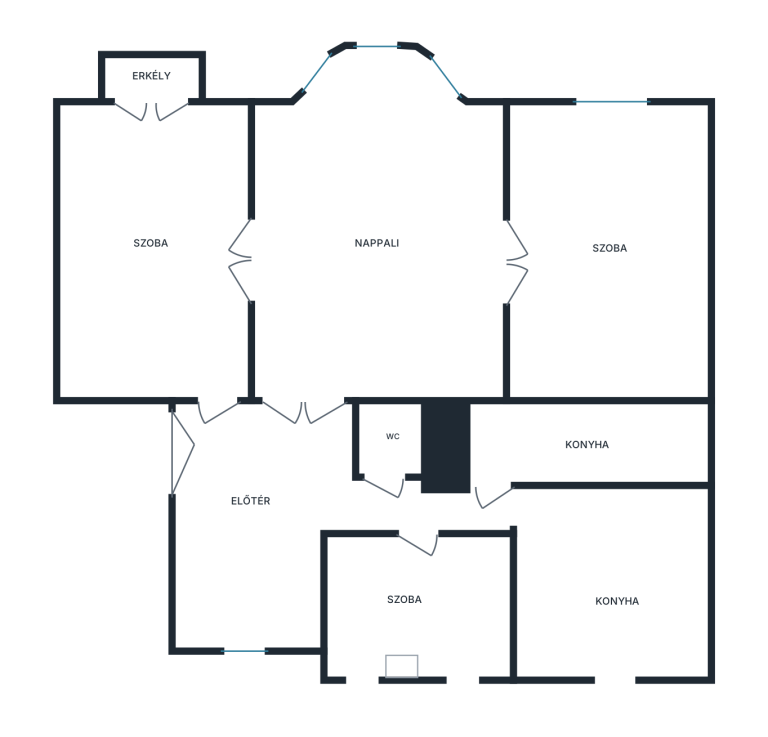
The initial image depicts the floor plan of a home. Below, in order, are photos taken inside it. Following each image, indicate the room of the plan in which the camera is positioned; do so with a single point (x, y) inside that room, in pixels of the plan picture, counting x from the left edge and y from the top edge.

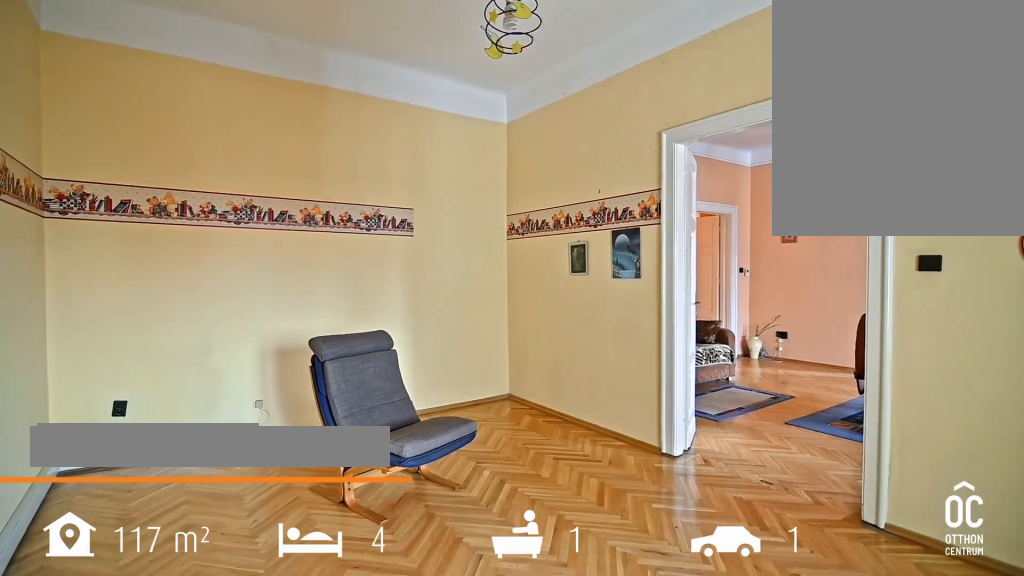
(603, 255)
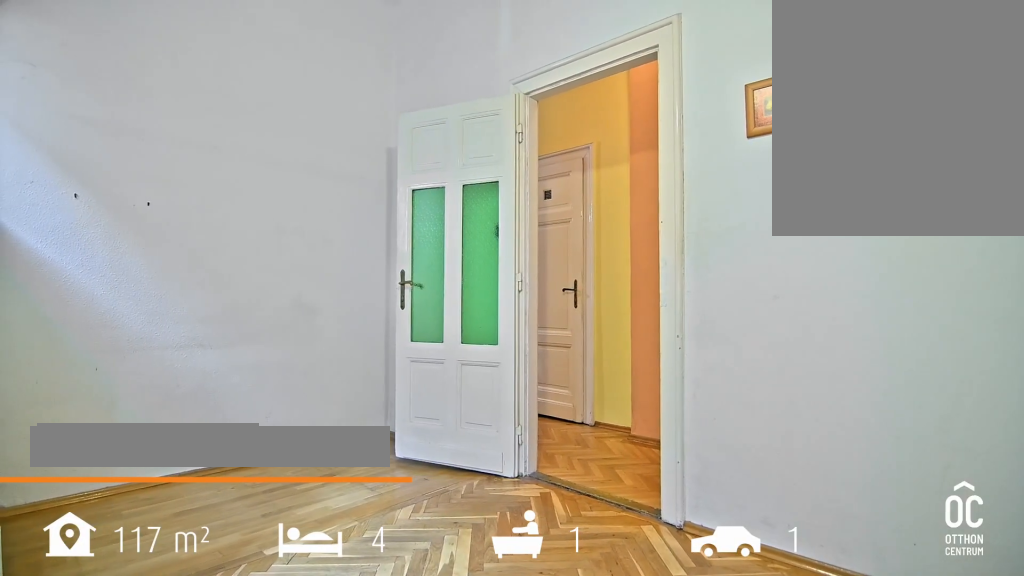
(417, 604)
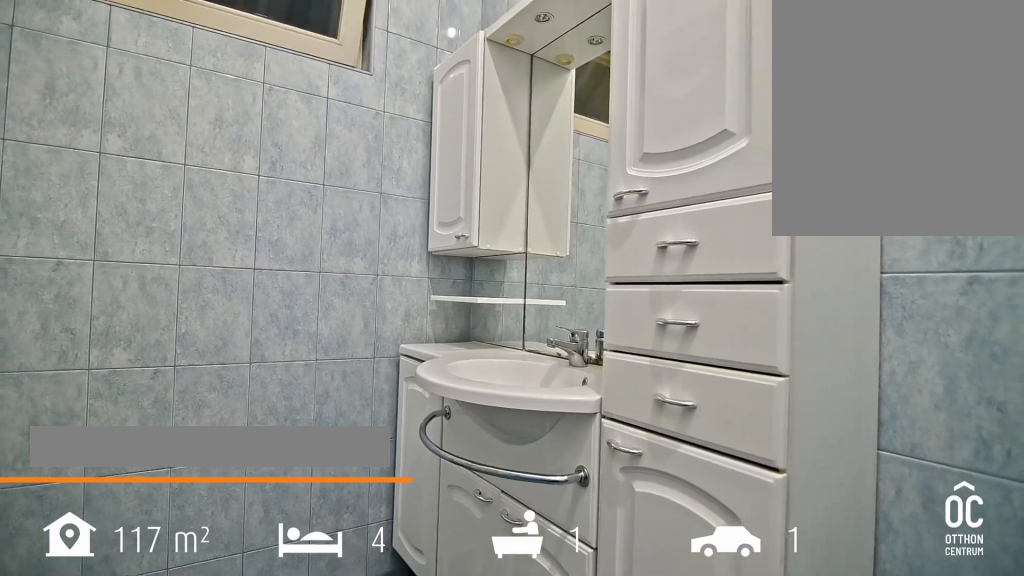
(604, 445)
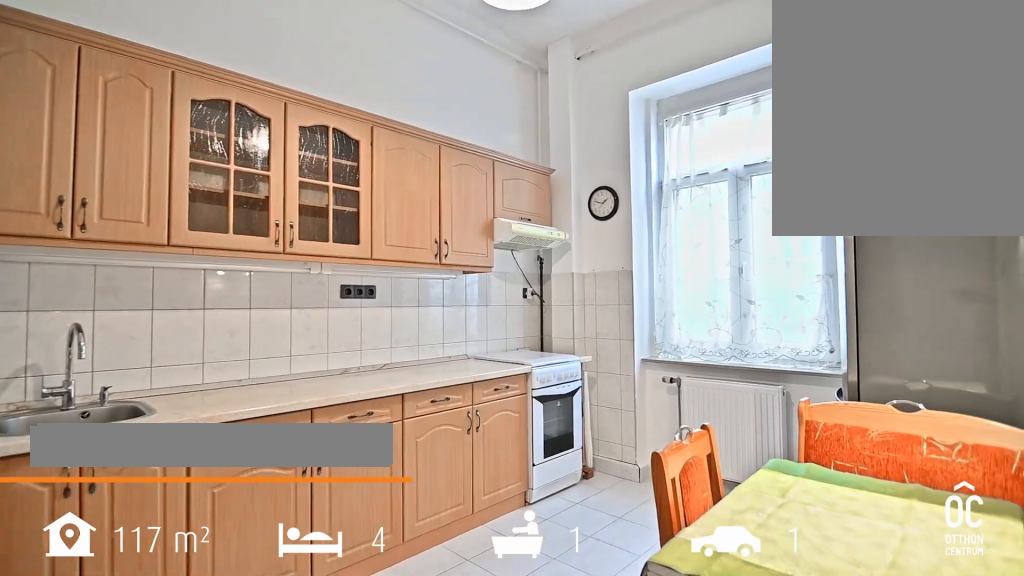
(610, 586)
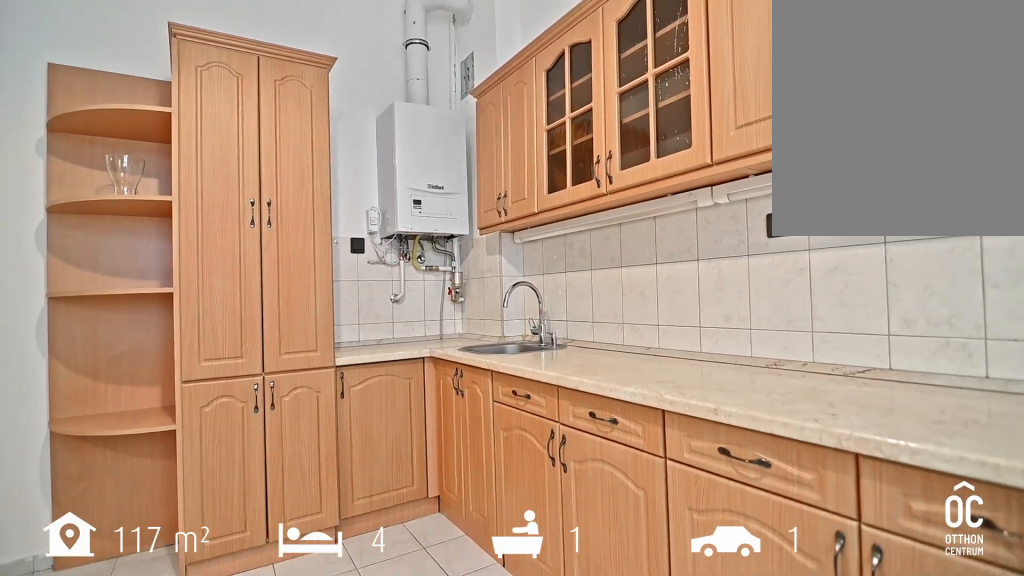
(610, 586)
